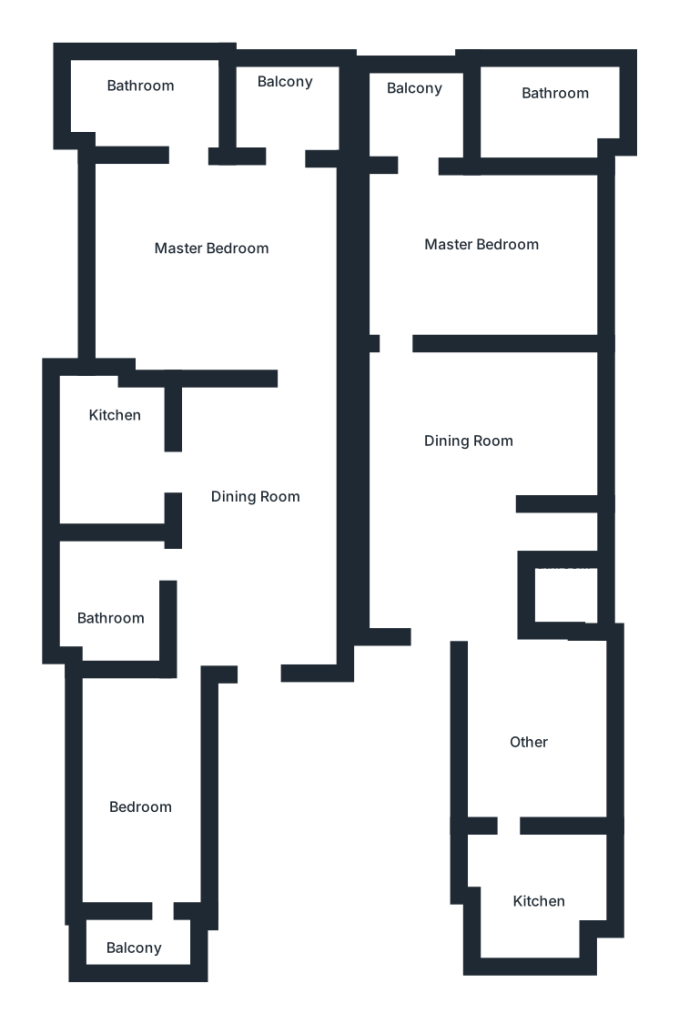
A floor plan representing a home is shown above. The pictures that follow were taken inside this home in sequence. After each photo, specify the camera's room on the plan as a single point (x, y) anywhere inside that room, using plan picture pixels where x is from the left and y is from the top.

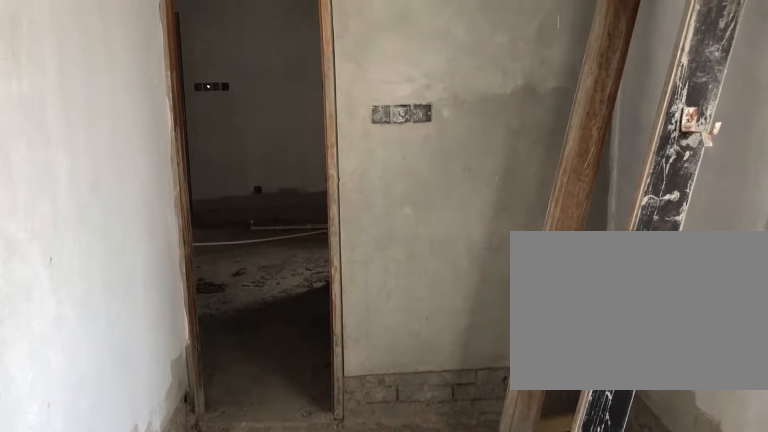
(544, 723)
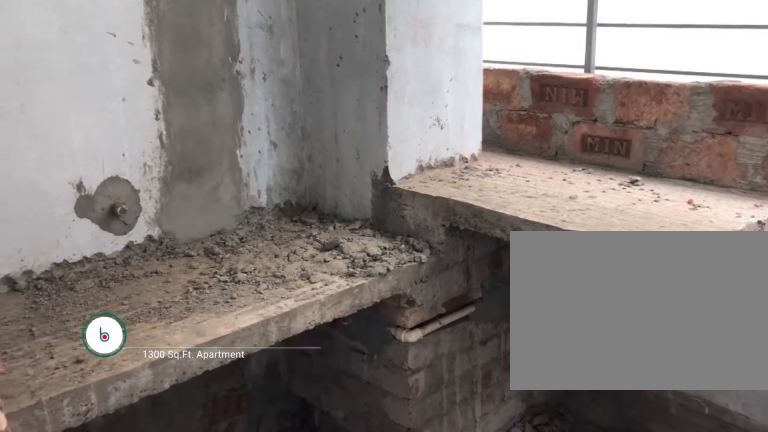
(537, 893)
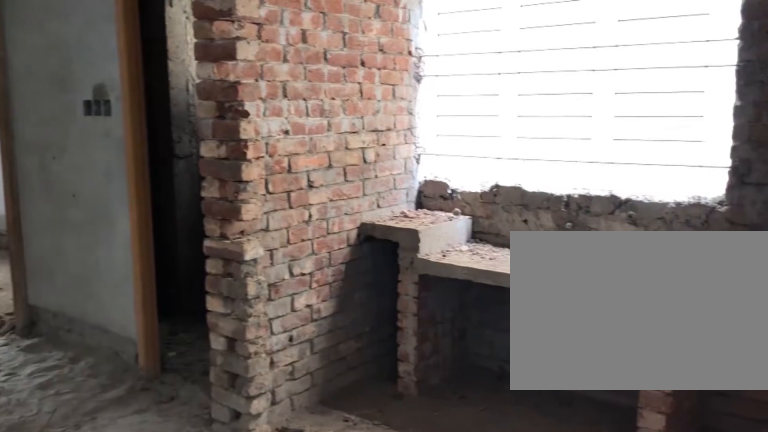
(233, 482)
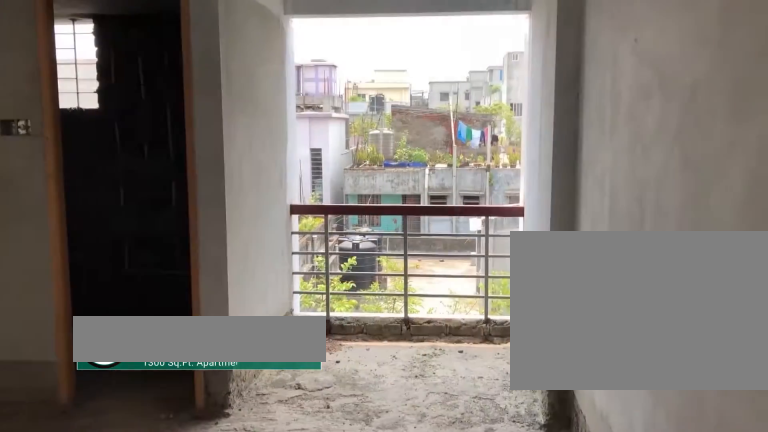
(210, 276)
